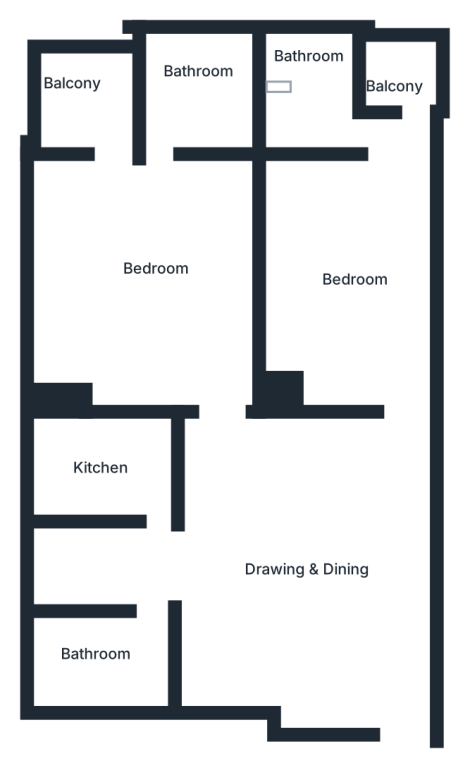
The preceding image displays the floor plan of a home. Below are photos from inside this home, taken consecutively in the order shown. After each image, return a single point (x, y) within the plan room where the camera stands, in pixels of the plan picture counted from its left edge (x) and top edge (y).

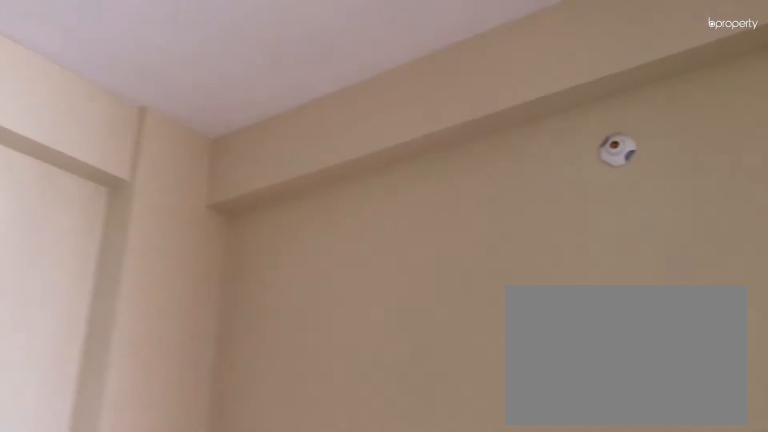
(369, 262)
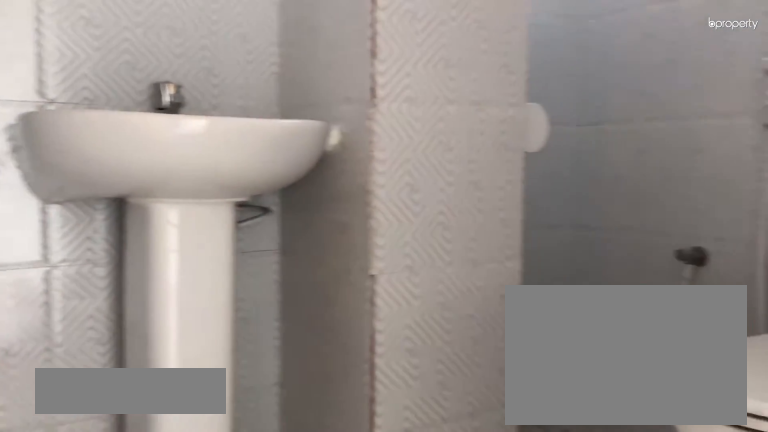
(318, 102)
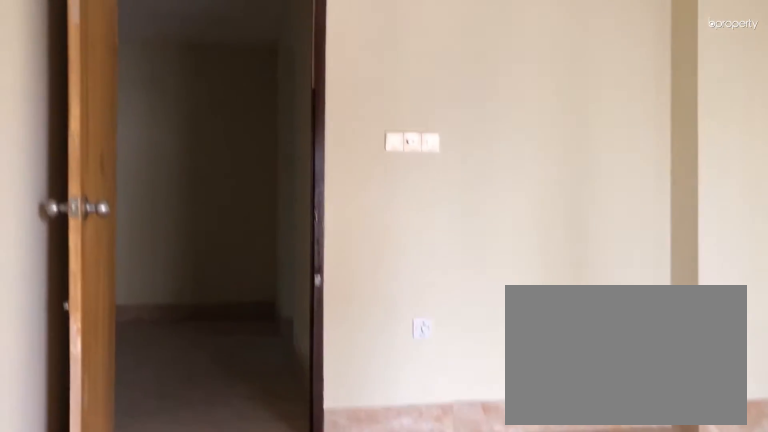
(139, 255)
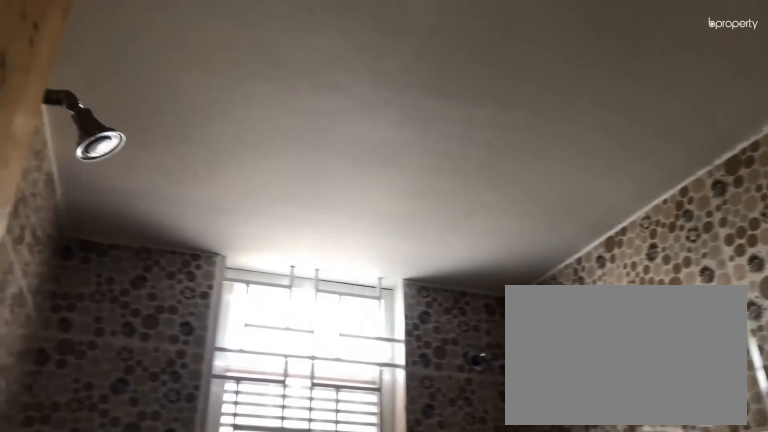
(160, 99)
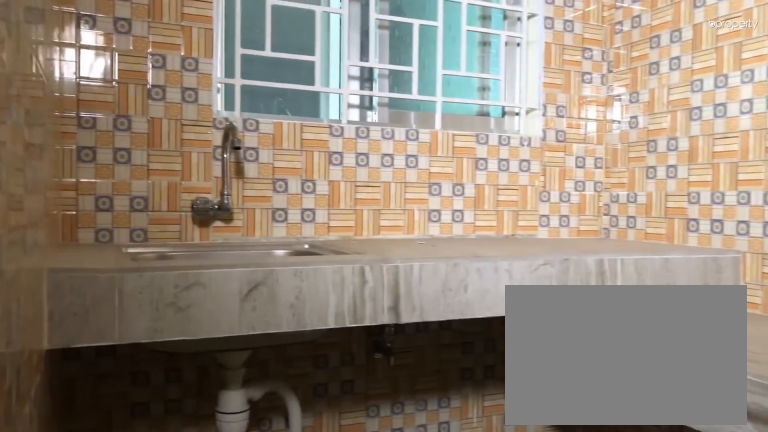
(120, 470)
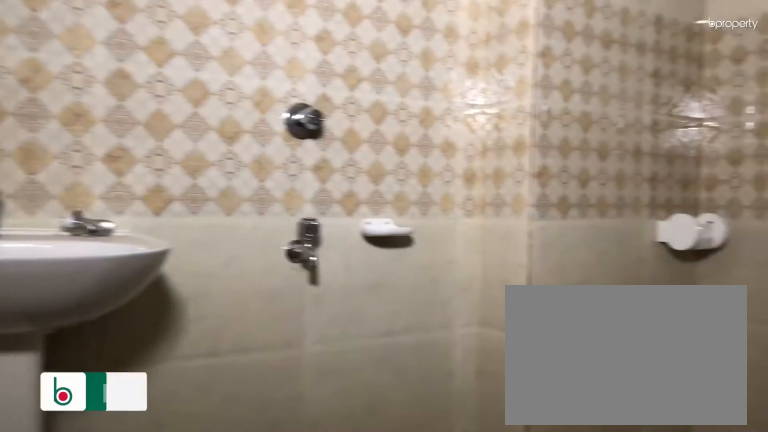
(105, 649)
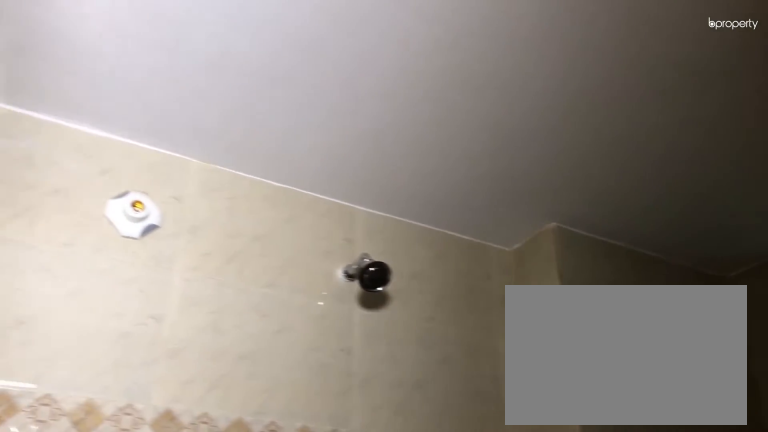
(105, 649)
